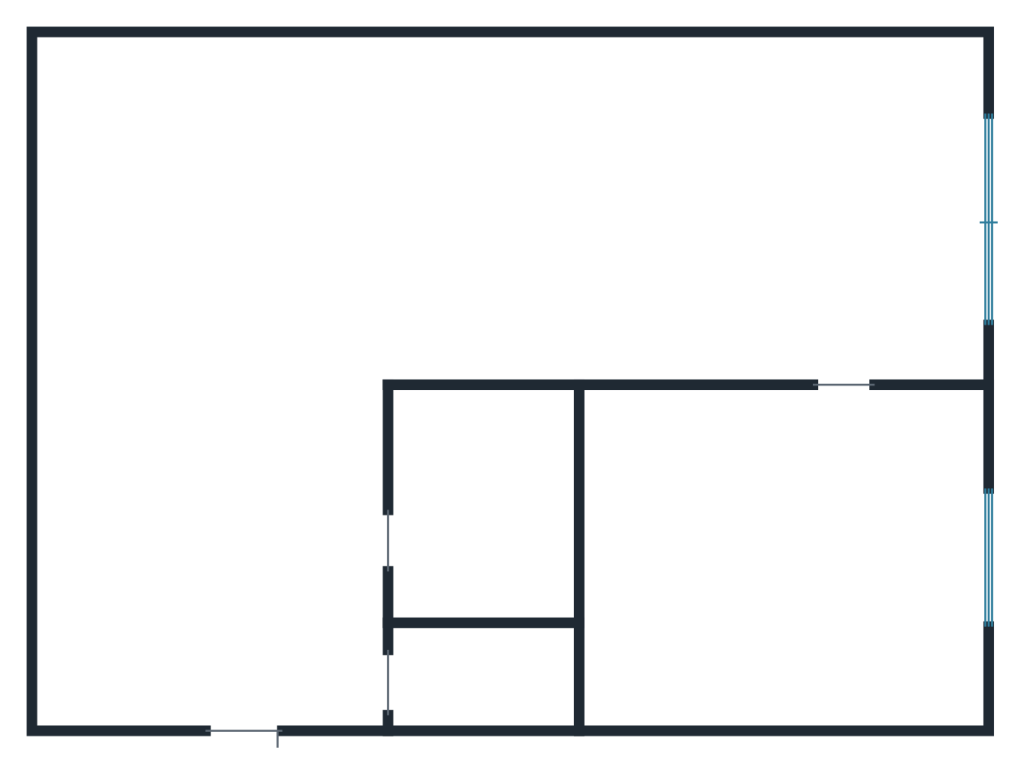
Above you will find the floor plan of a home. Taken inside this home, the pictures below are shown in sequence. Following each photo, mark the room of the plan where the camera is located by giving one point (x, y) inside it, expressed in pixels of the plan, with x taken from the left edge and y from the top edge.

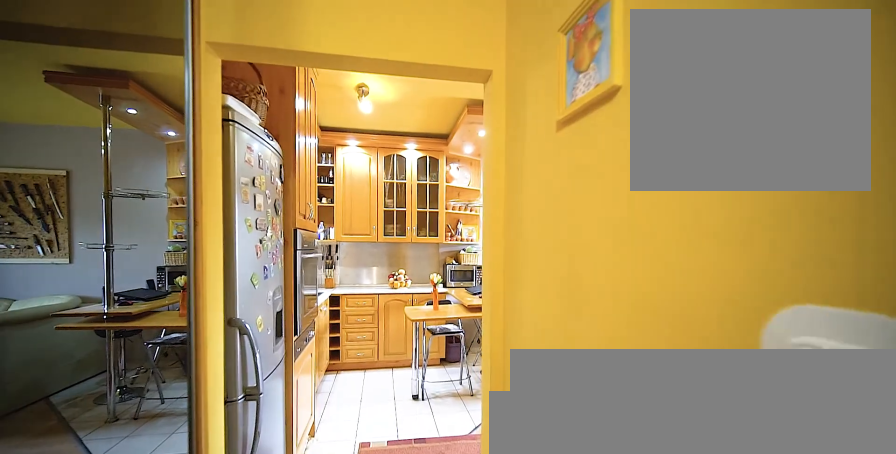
(218, 538)
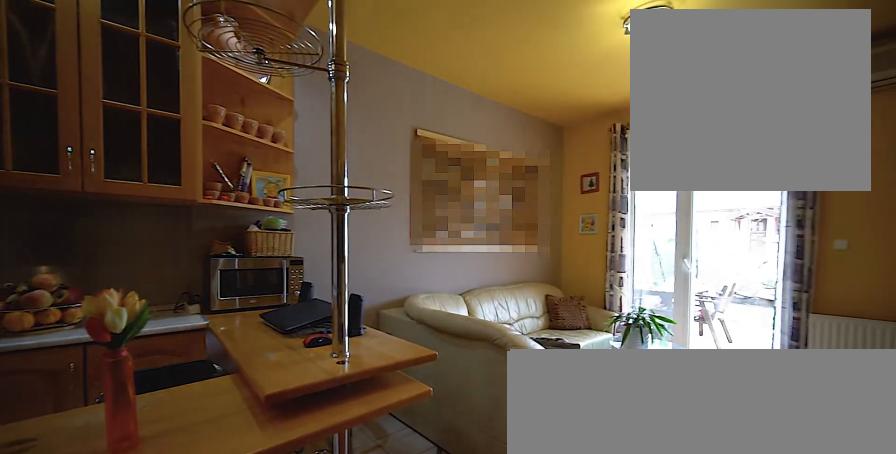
(454, 229)
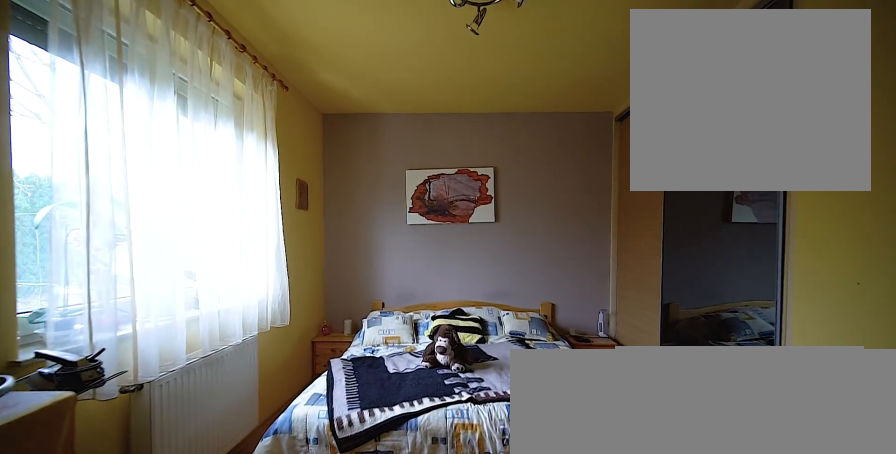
(779, 560)
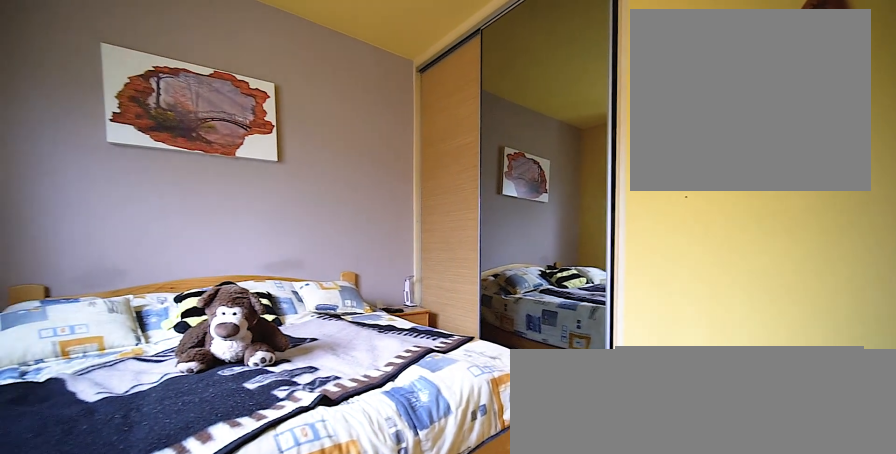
(778, 560)
